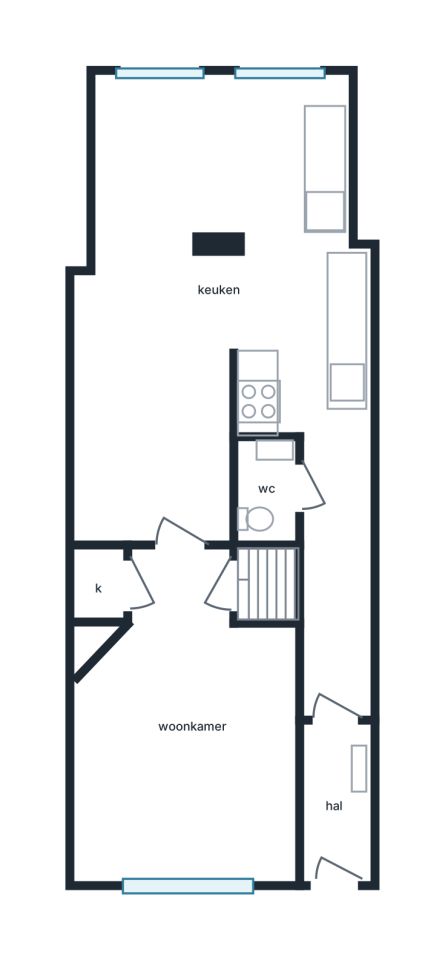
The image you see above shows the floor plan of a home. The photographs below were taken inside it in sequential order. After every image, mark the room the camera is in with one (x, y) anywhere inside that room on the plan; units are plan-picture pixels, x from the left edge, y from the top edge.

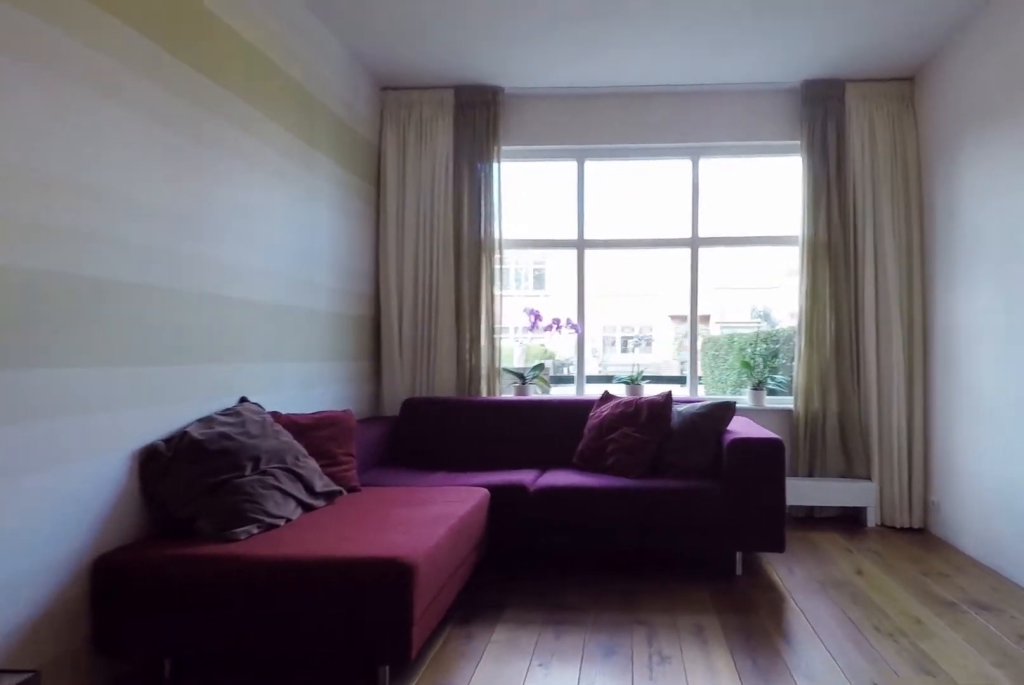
(184, 732)
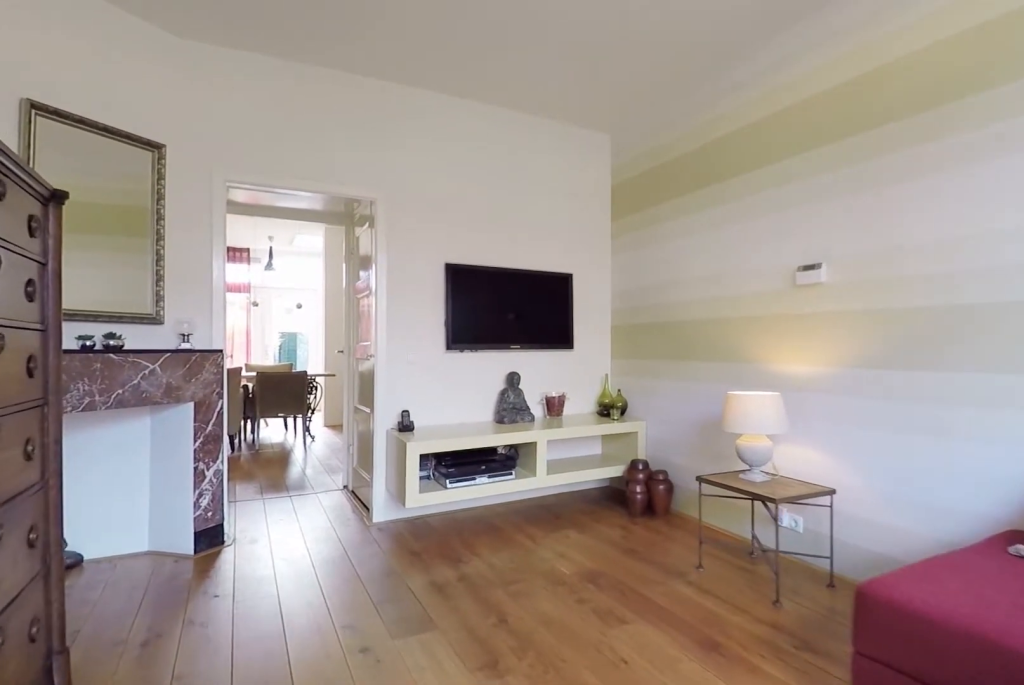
(184, 732)
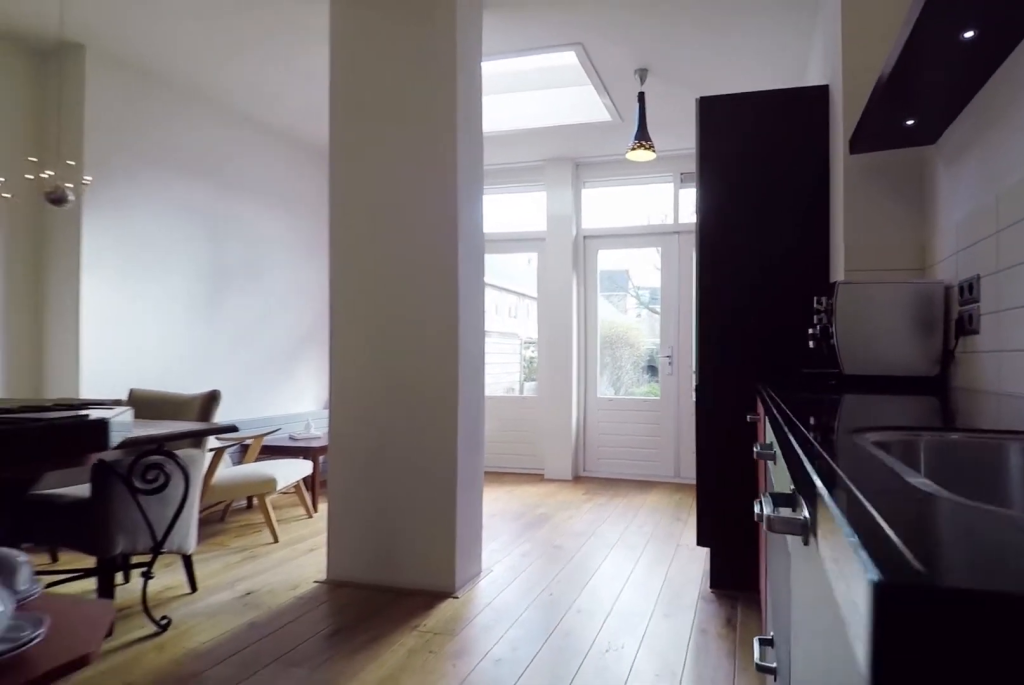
(195, 316)
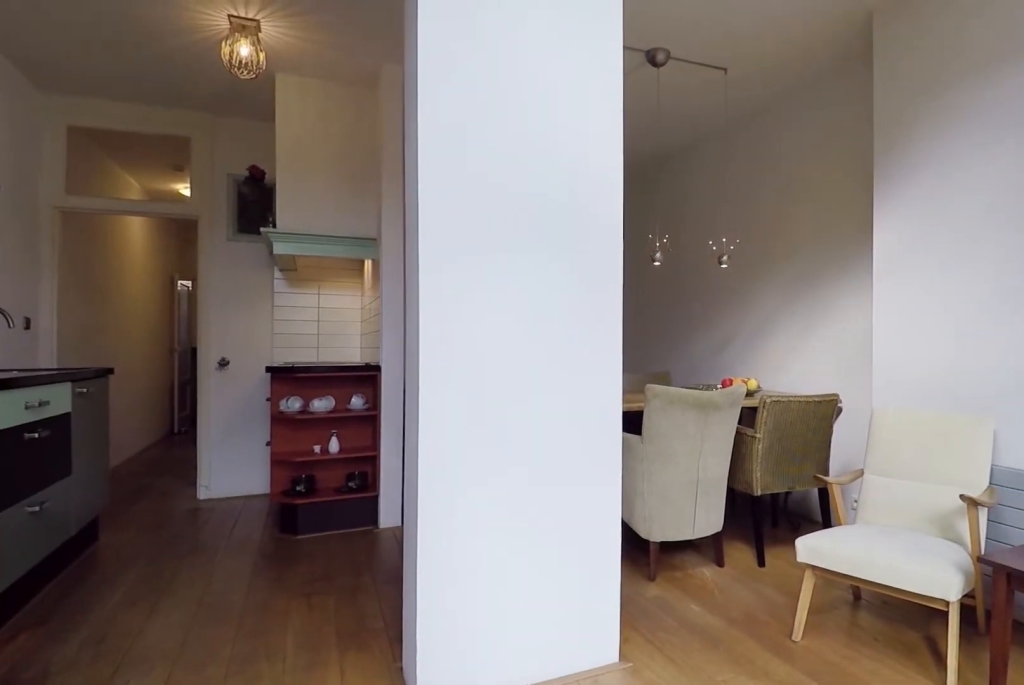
(262, 91)
